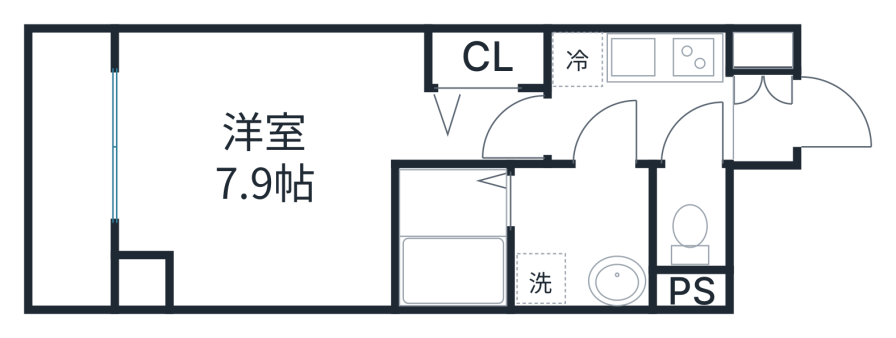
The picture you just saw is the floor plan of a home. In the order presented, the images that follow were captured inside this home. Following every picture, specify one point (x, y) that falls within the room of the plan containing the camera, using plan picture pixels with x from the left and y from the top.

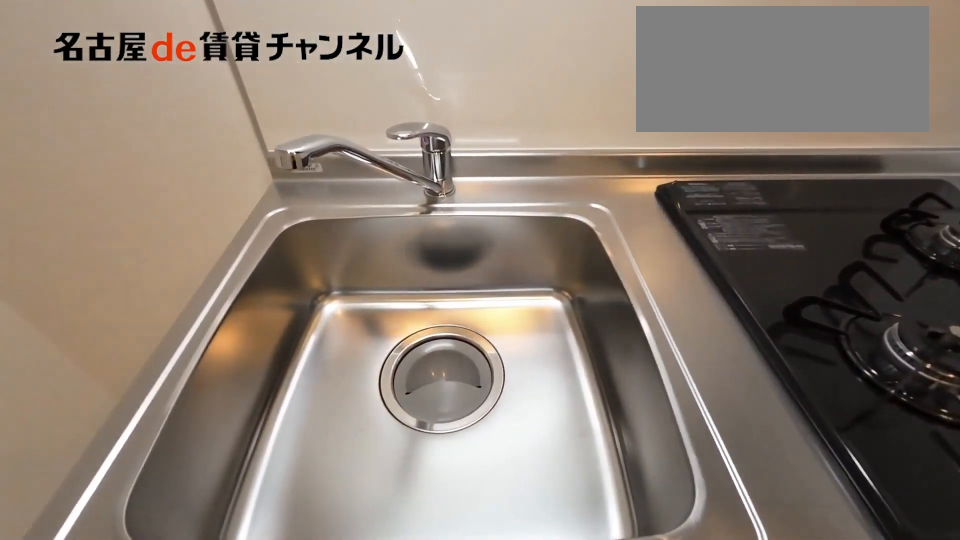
(638, 74)
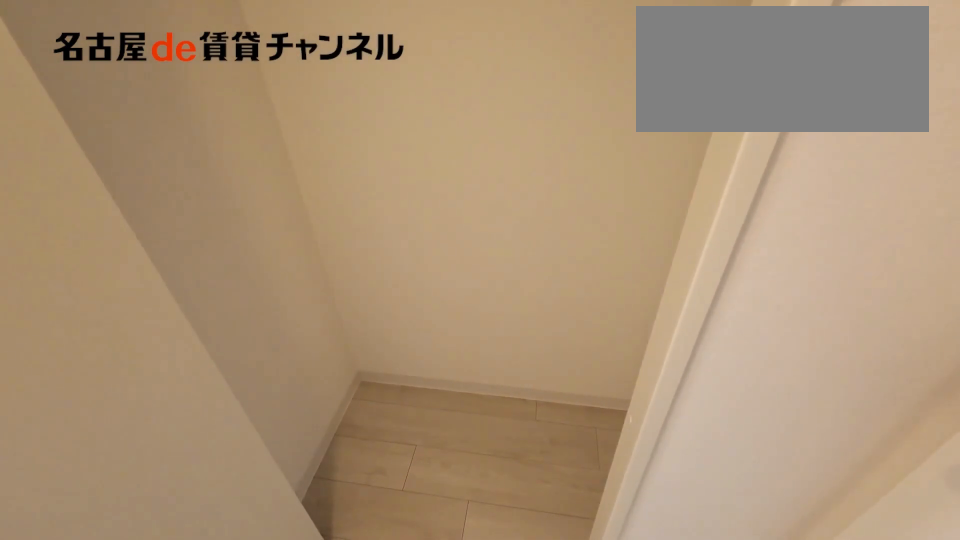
(488, 58)
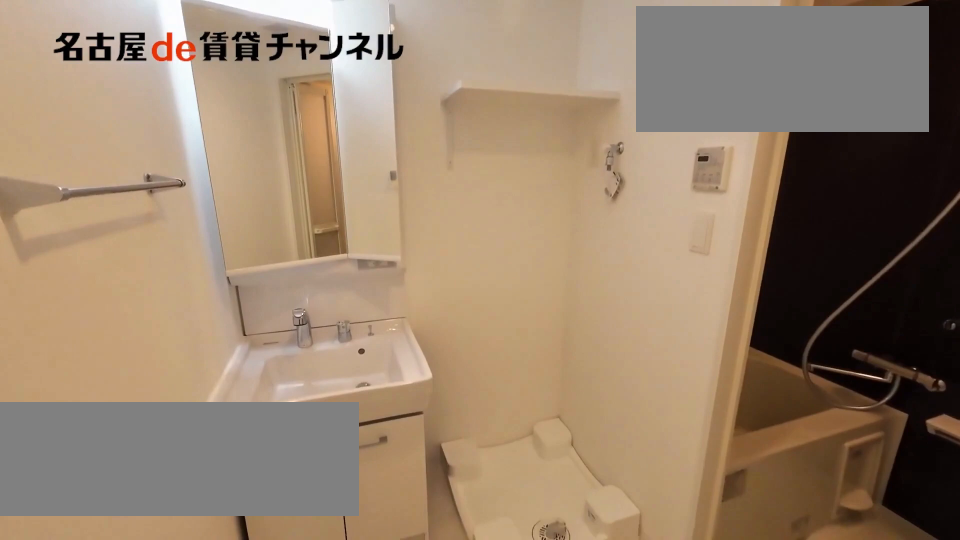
(580, 236)
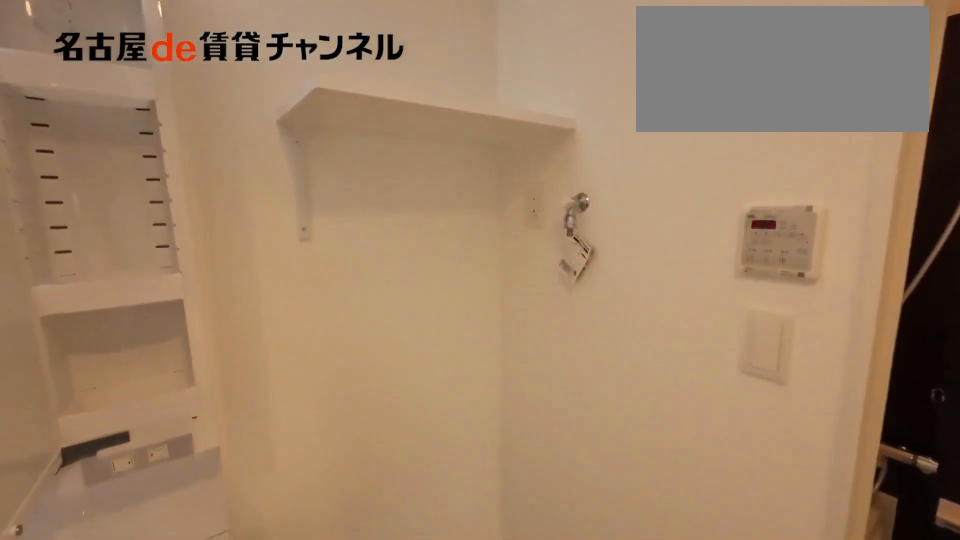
(580, 236)
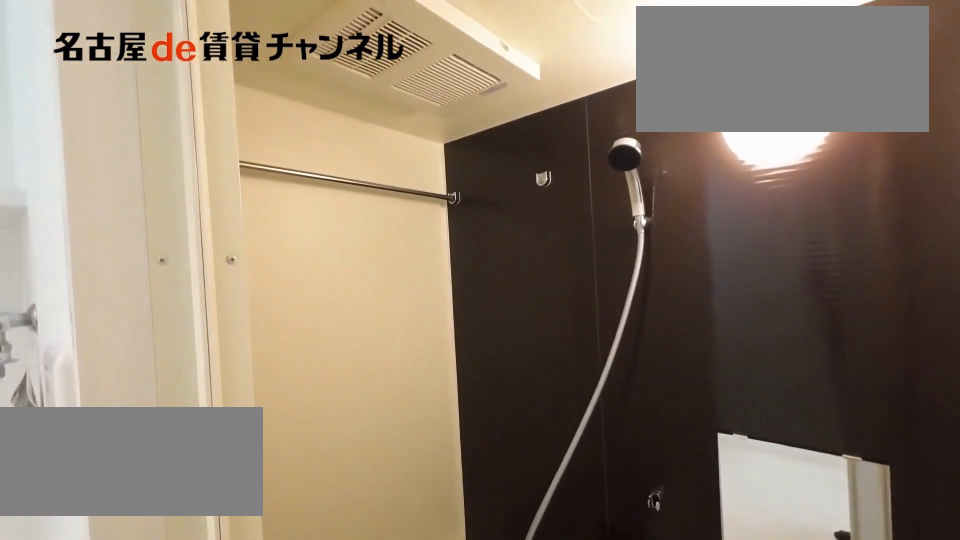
(453, 238)
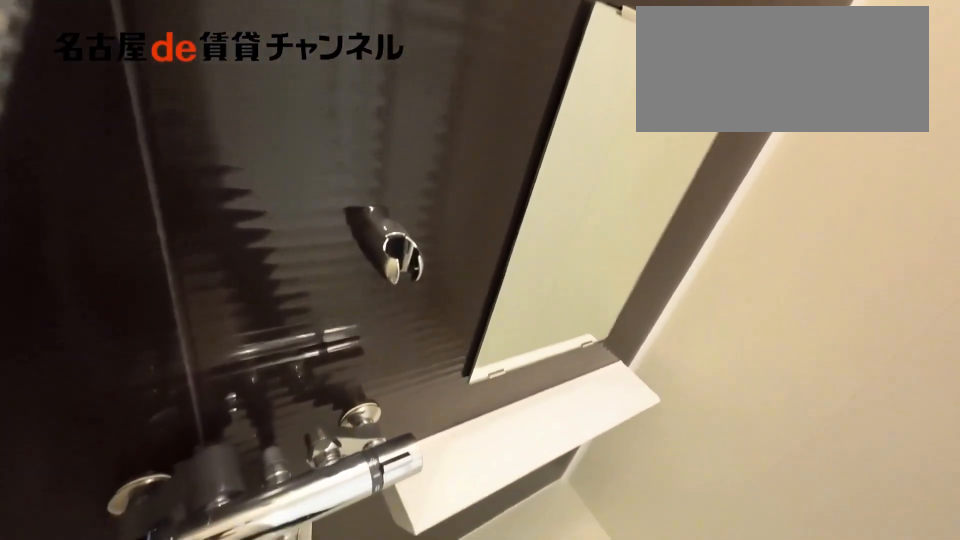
(453, 238)
